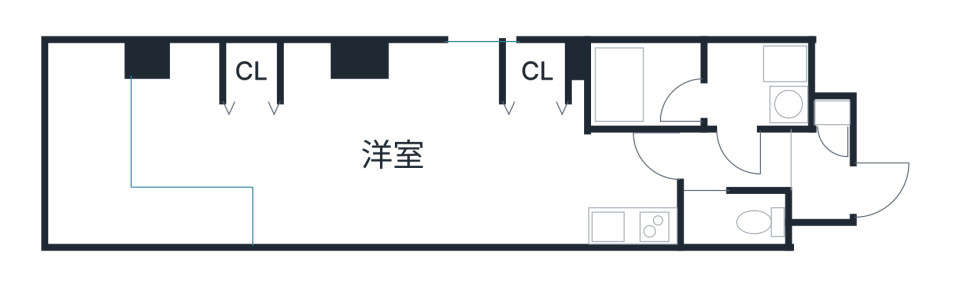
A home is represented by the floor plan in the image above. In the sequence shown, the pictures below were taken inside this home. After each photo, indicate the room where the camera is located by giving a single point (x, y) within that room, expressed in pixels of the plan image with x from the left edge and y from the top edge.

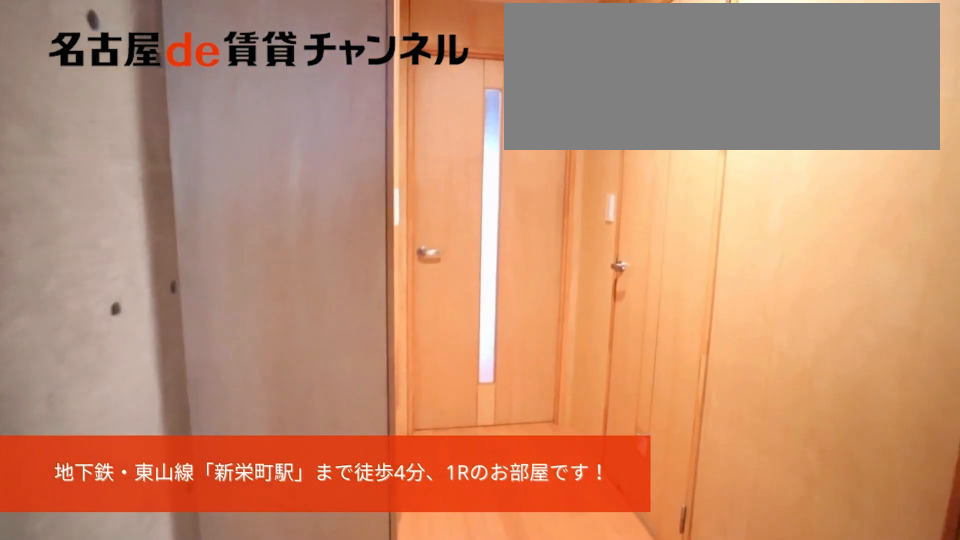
(831, 109)
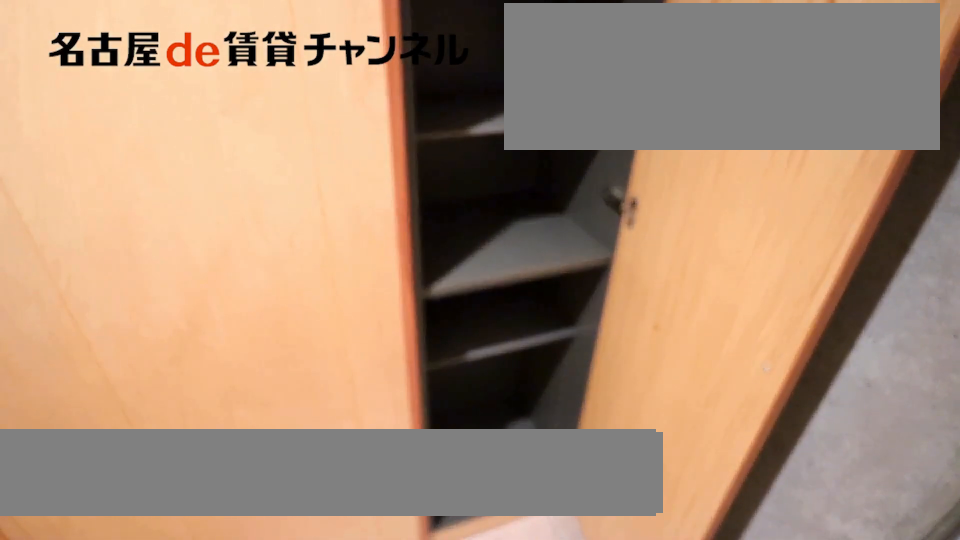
(831, 109)
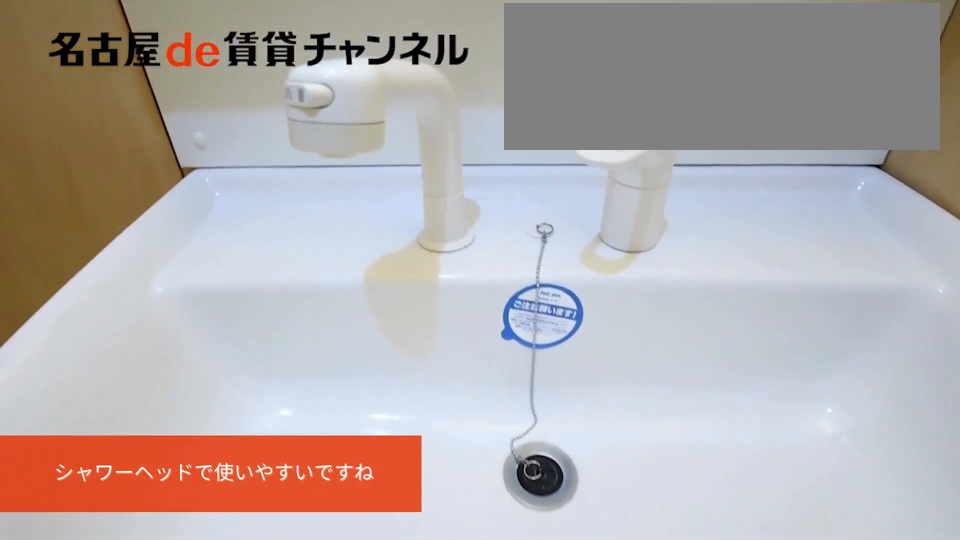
(757, 86)
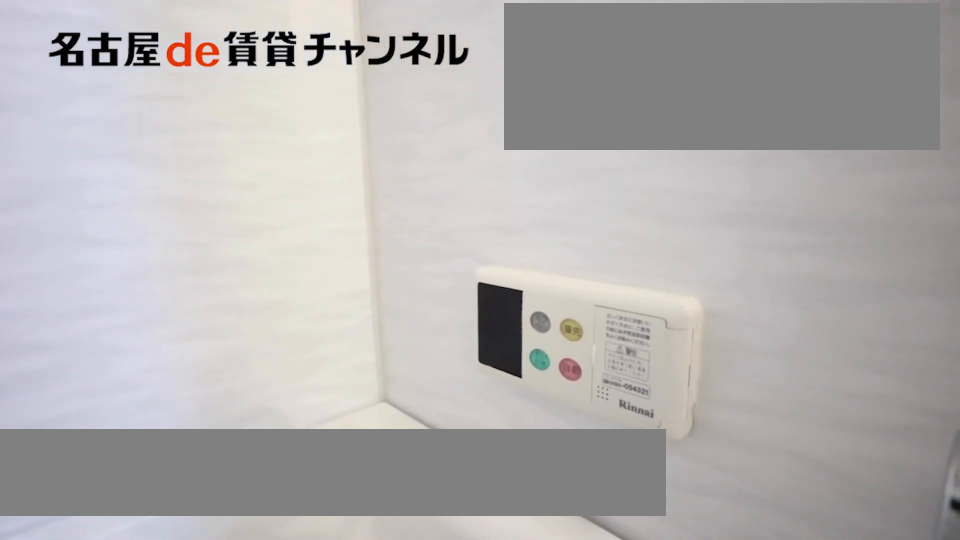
(646, 86)
